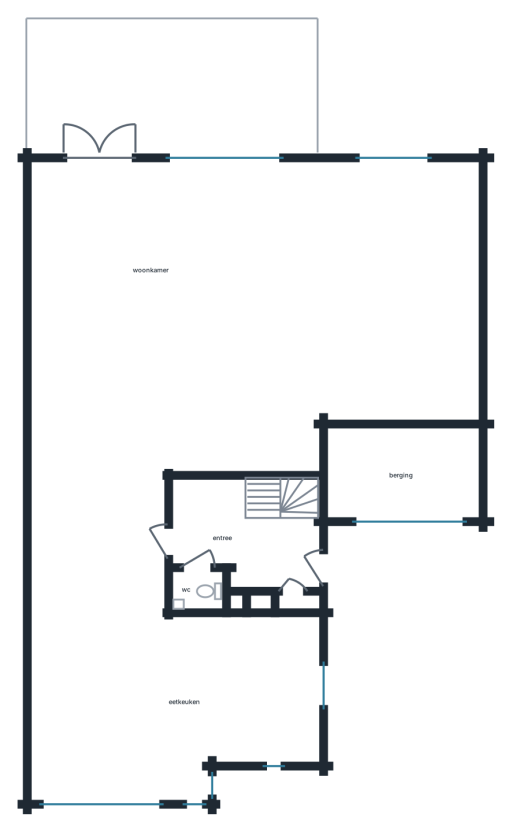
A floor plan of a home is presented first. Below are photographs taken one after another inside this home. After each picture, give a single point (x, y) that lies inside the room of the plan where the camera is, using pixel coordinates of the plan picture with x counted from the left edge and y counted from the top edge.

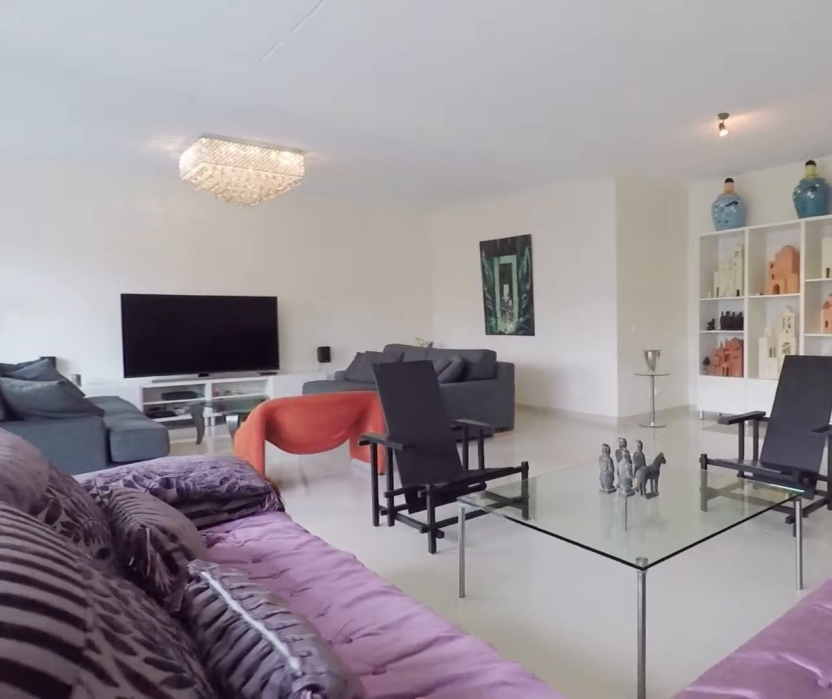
(233, 327)
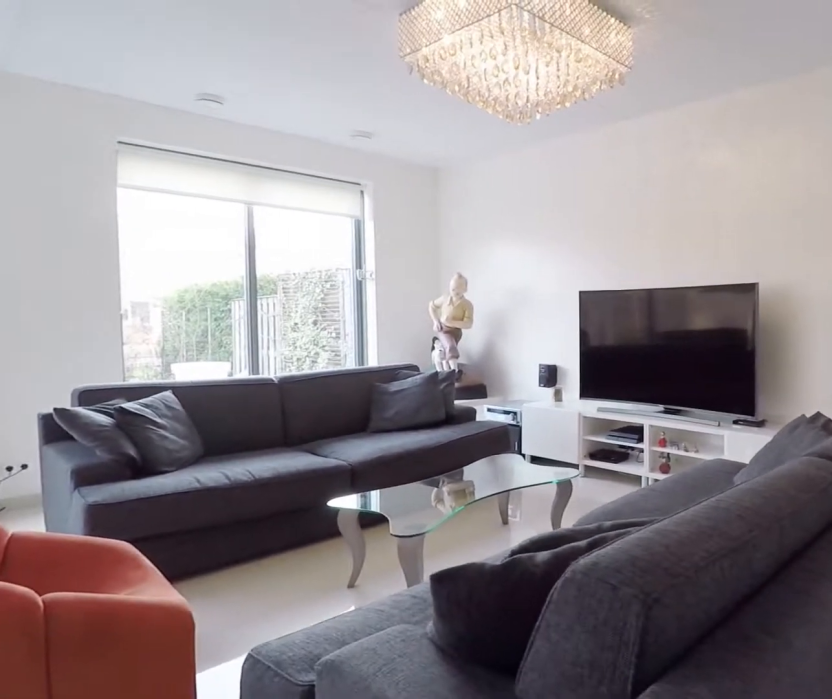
(233, 327)
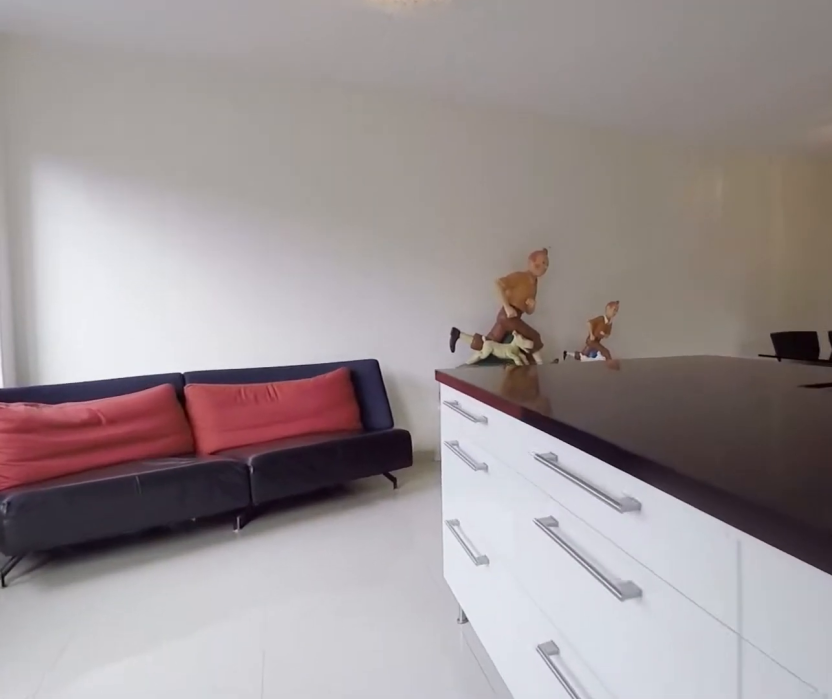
(166, 702)
